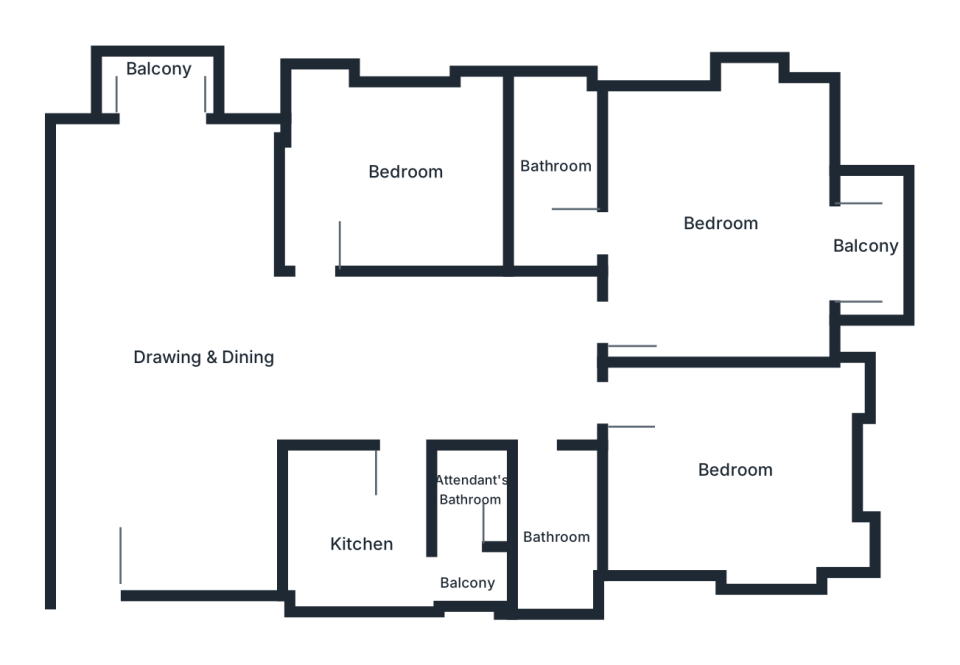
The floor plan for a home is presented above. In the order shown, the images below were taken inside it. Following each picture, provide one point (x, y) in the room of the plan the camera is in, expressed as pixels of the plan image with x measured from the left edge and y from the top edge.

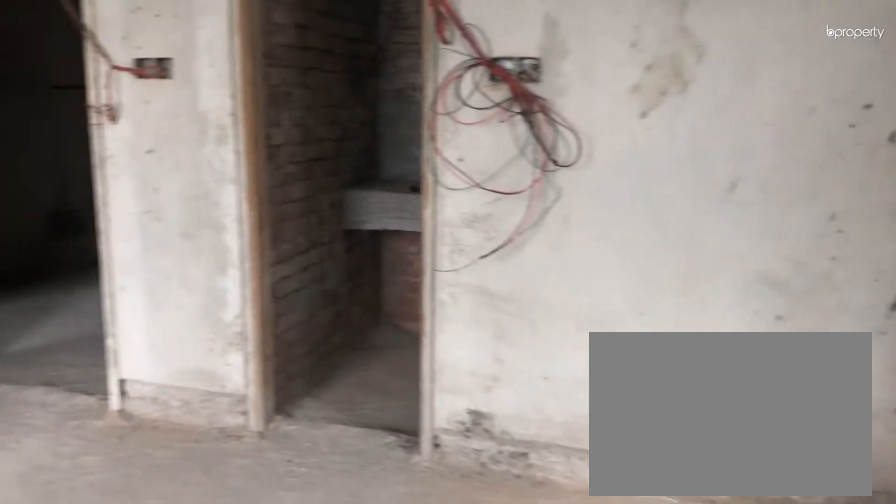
(729, 221)
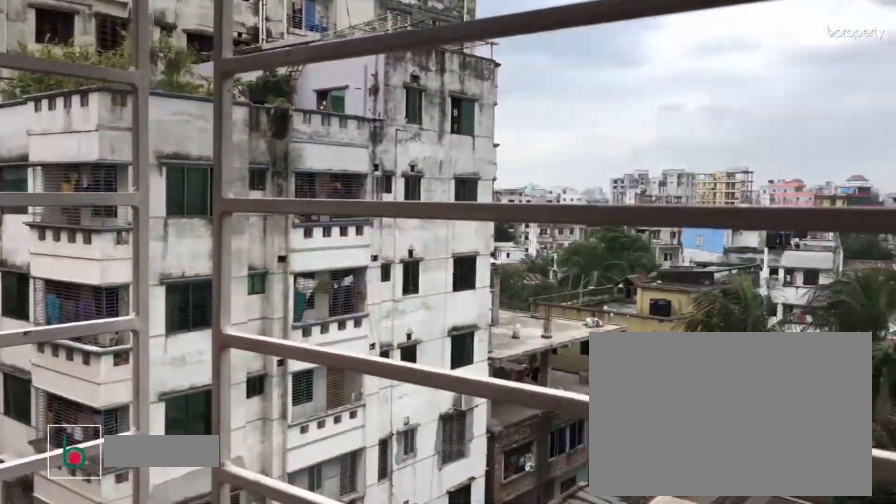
(860, 241)
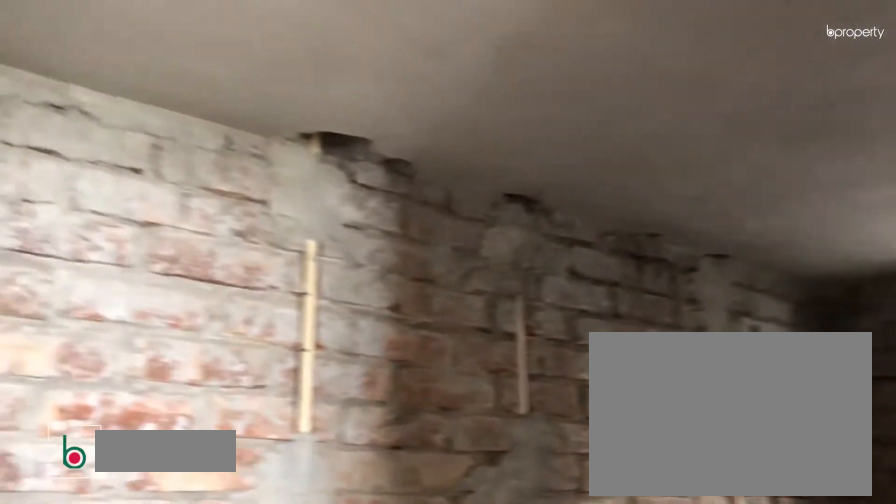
(556, 166)
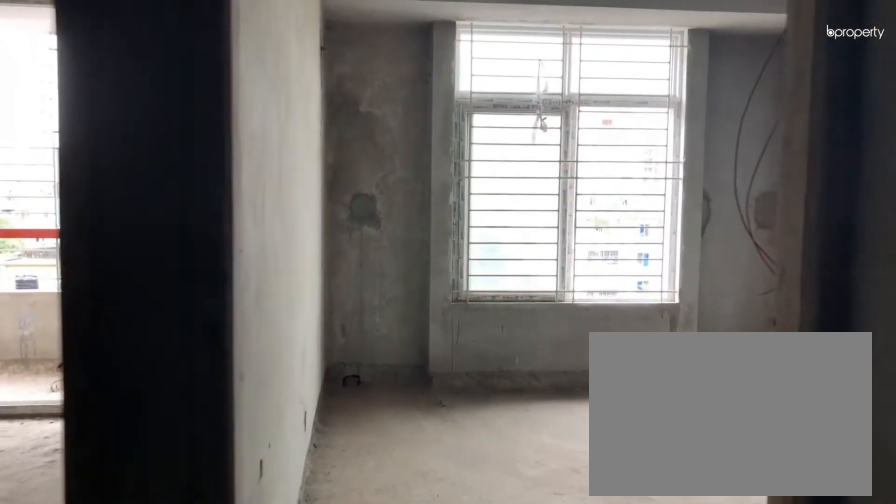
(585, 324)
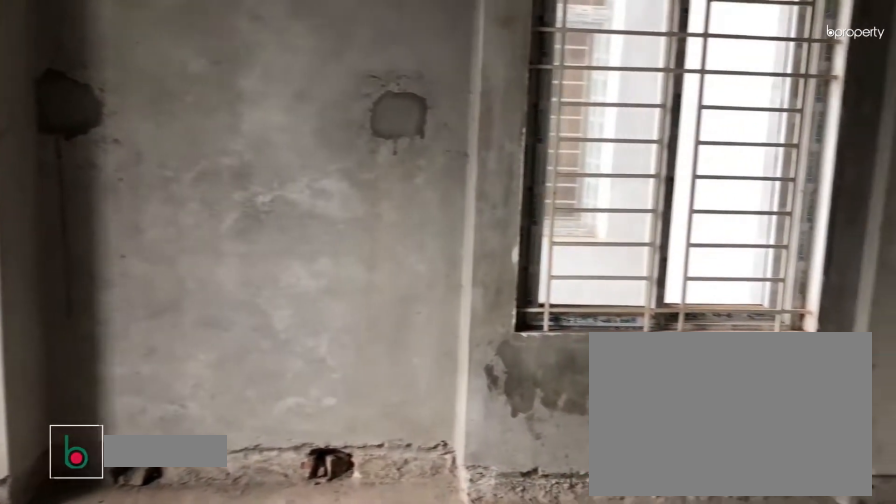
(740, 486)
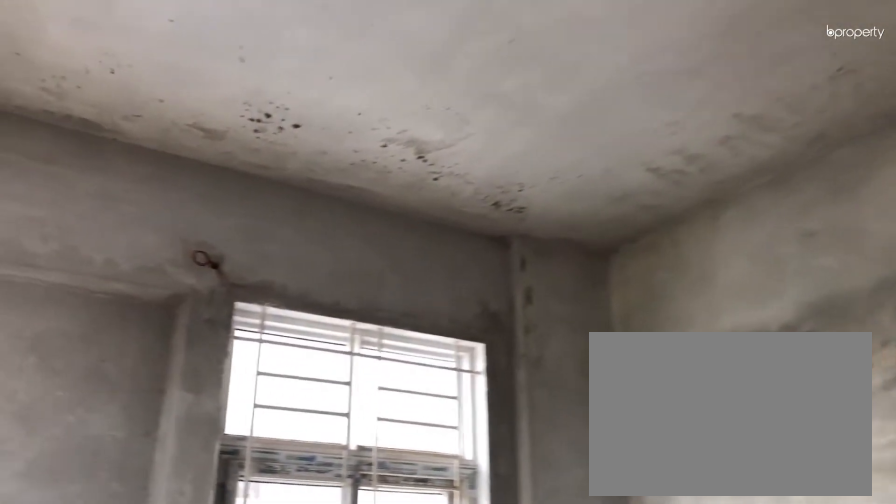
(740, 486)
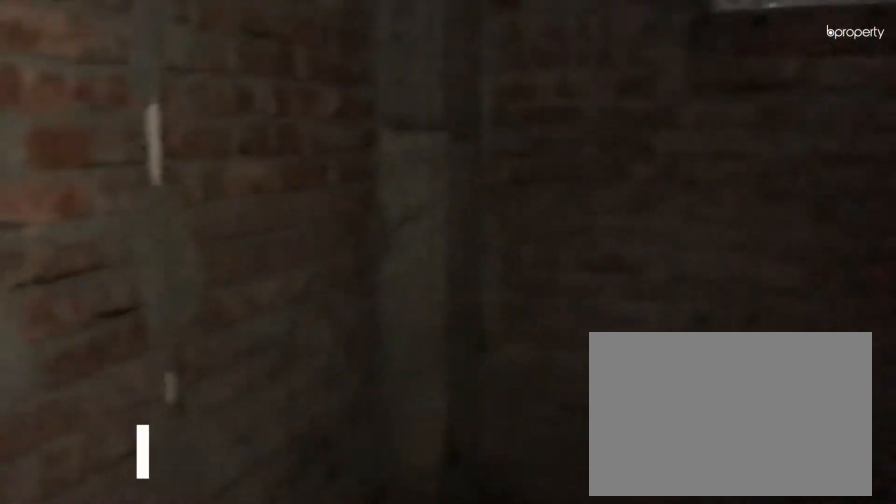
(556, 522)
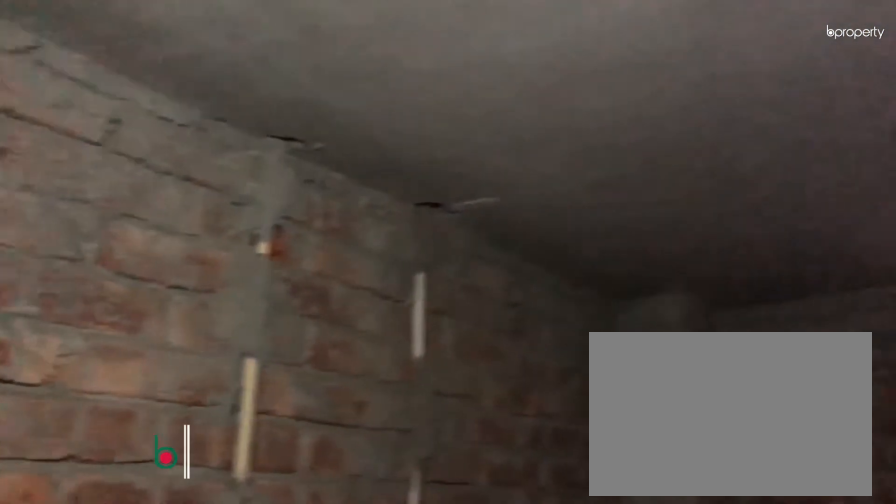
(556, 522)
